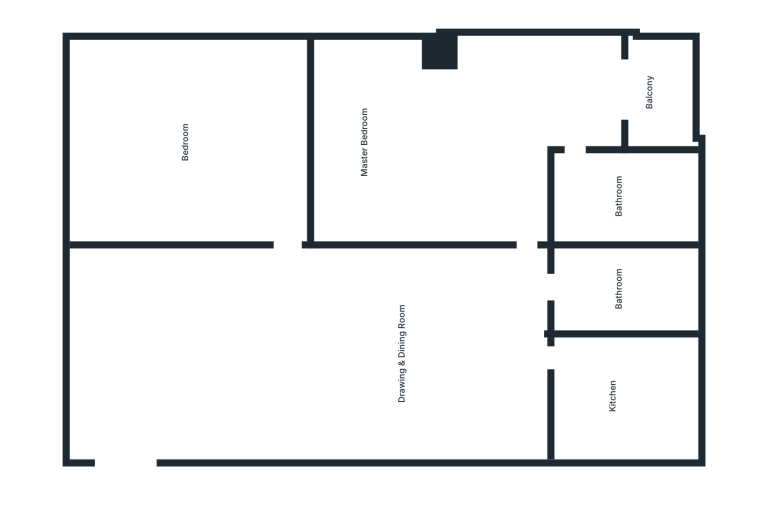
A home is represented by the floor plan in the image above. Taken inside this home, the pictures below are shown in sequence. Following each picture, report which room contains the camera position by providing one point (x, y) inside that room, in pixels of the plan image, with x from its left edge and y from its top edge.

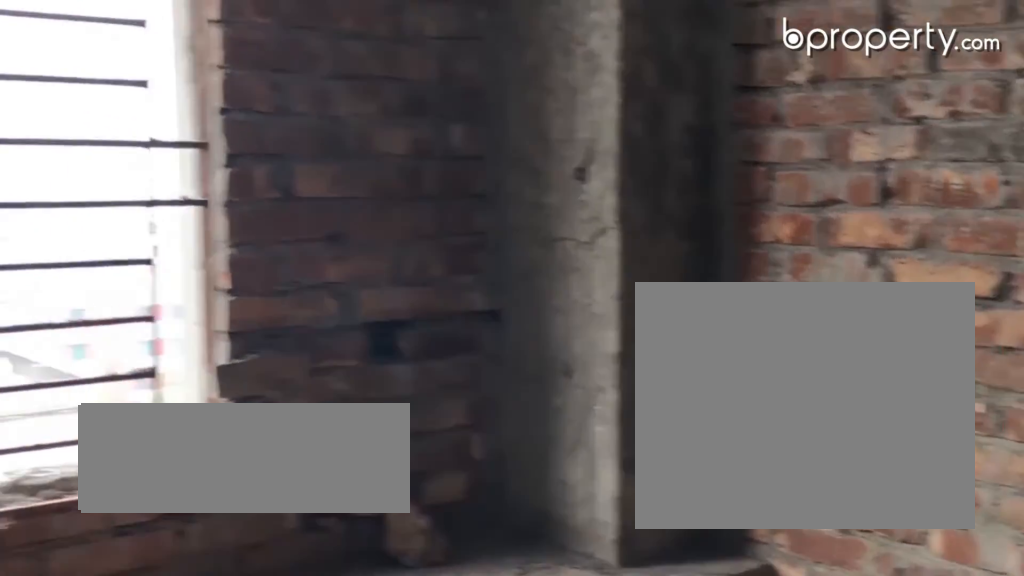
(640, 401)
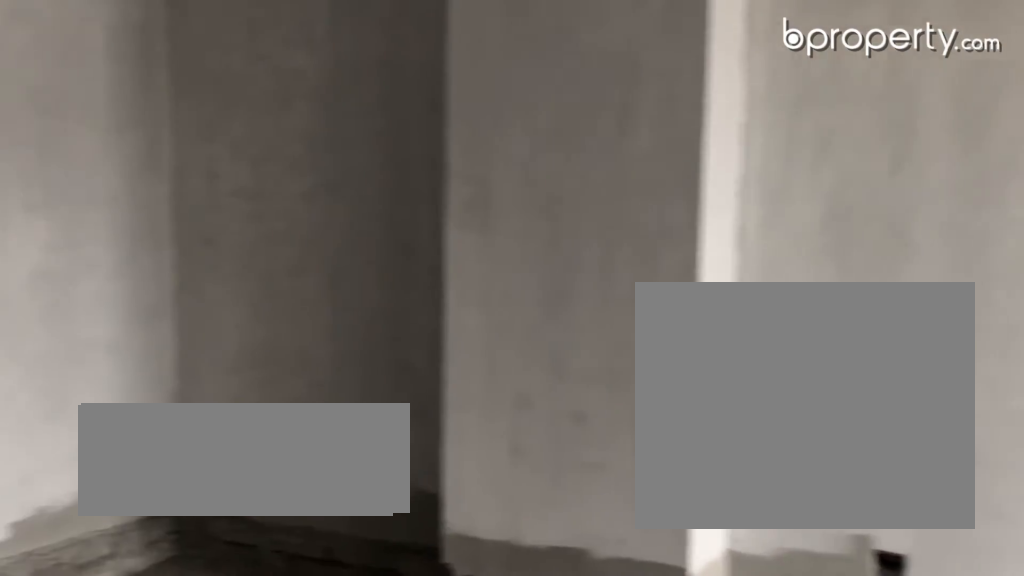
(428, 133)
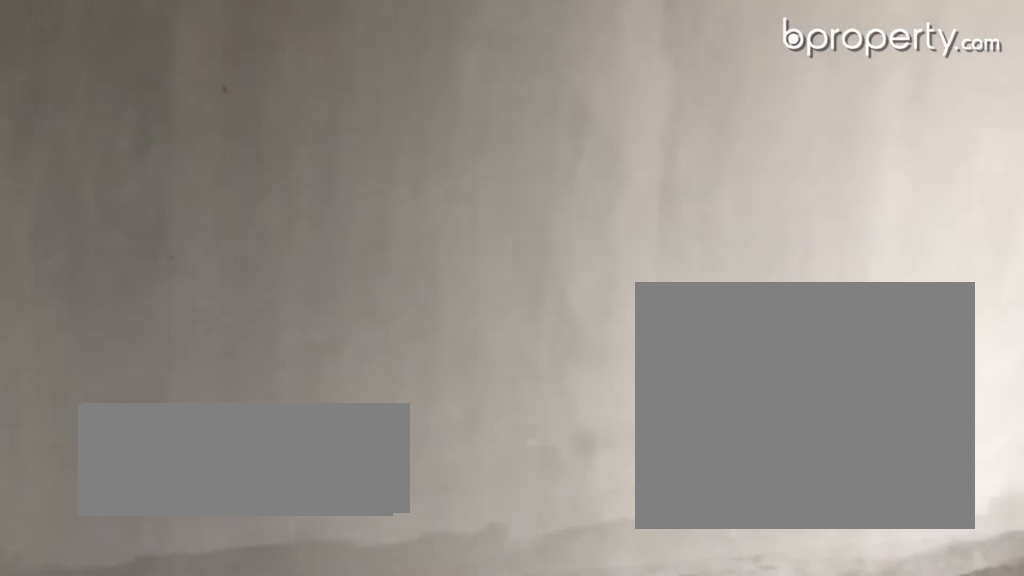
(428, 133)
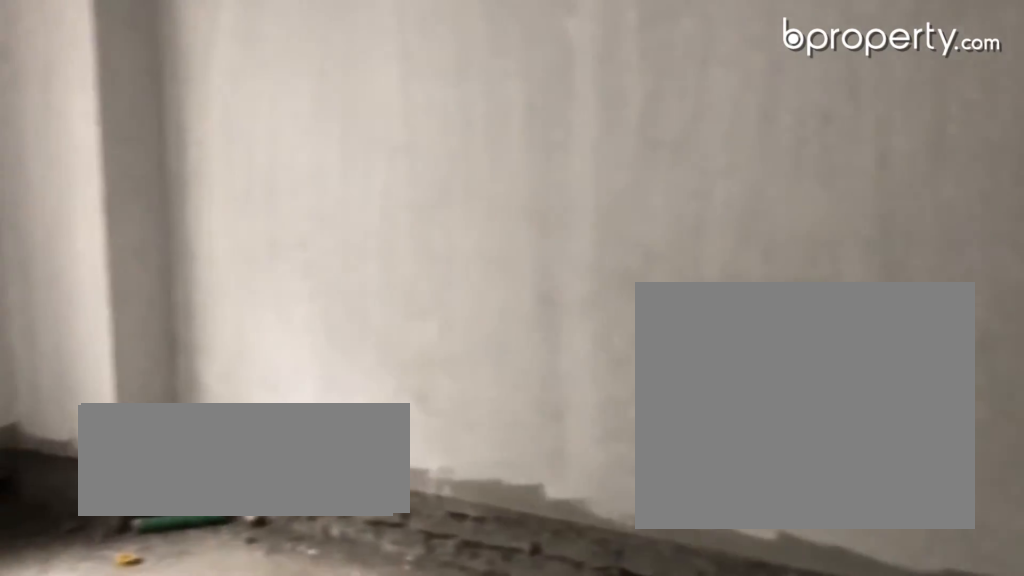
(200, 138)
